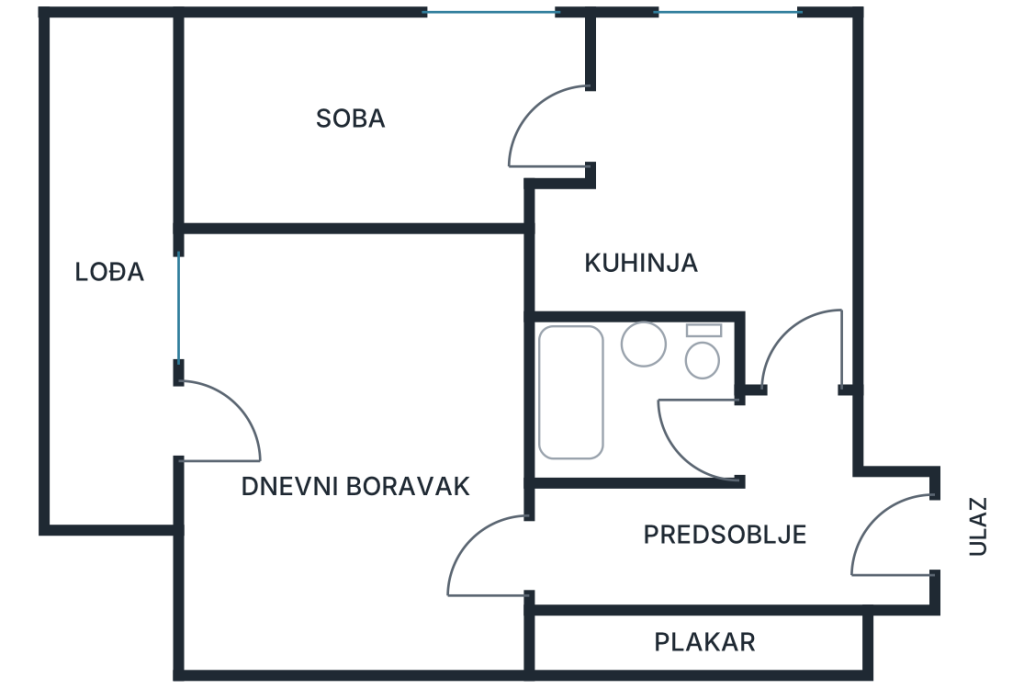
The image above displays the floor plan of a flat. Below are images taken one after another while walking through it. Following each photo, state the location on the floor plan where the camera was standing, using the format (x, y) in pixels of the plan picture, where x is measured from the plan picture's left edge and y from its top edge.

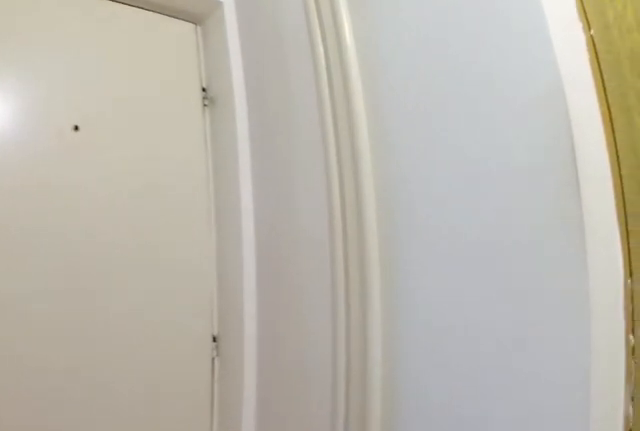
(770, 465)
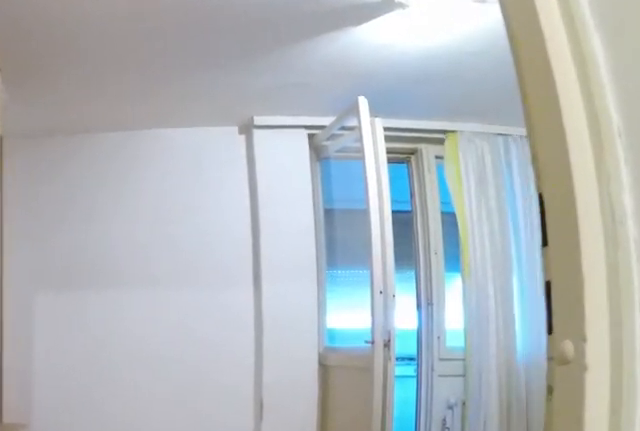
(571, 543)
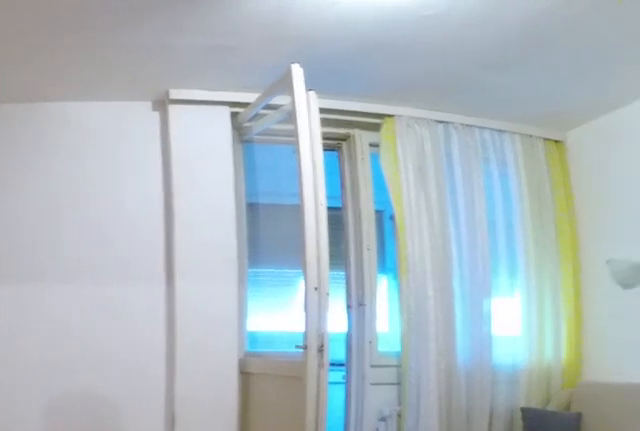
(514, 542)
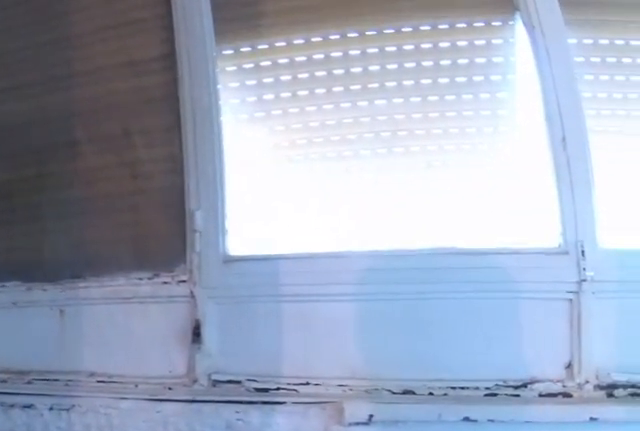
(193, 419)
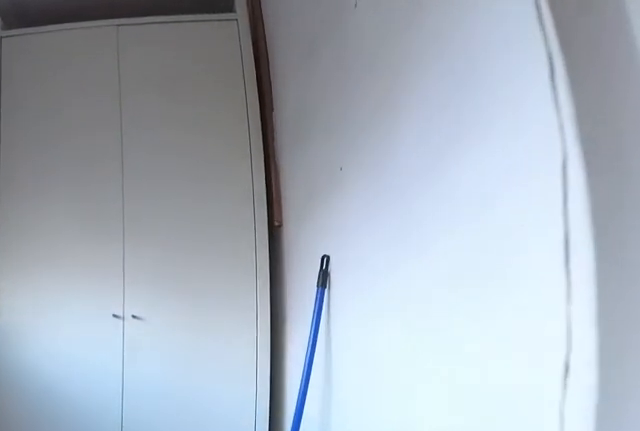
(100, 256)
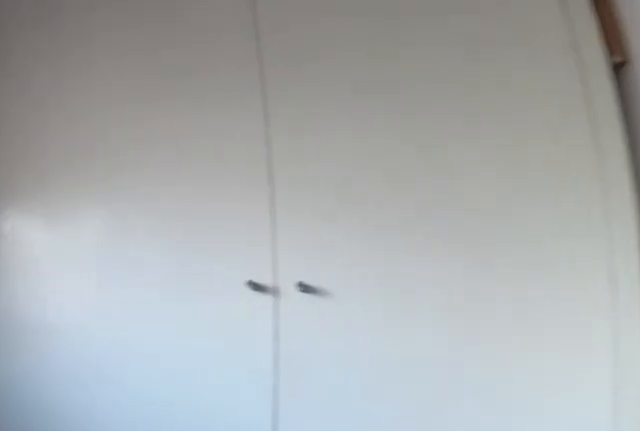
(105, 146)
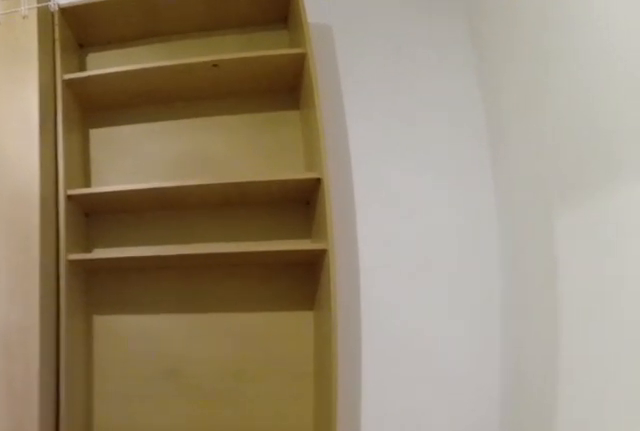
(252, 479)
